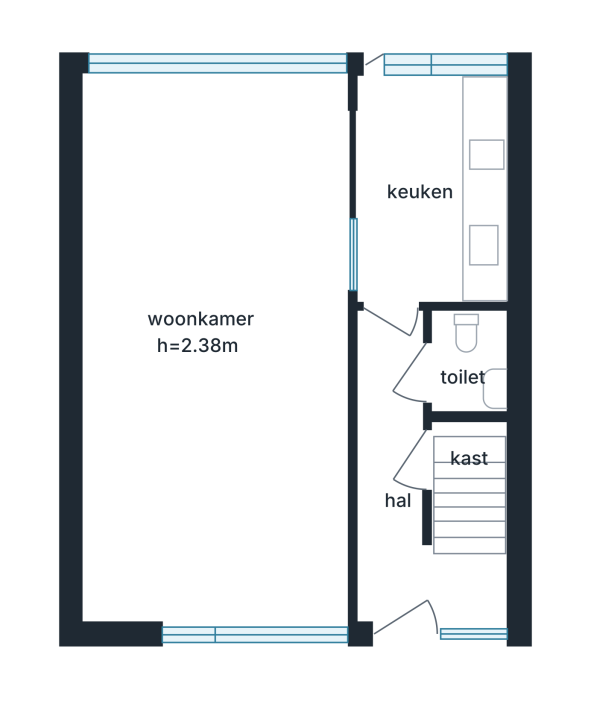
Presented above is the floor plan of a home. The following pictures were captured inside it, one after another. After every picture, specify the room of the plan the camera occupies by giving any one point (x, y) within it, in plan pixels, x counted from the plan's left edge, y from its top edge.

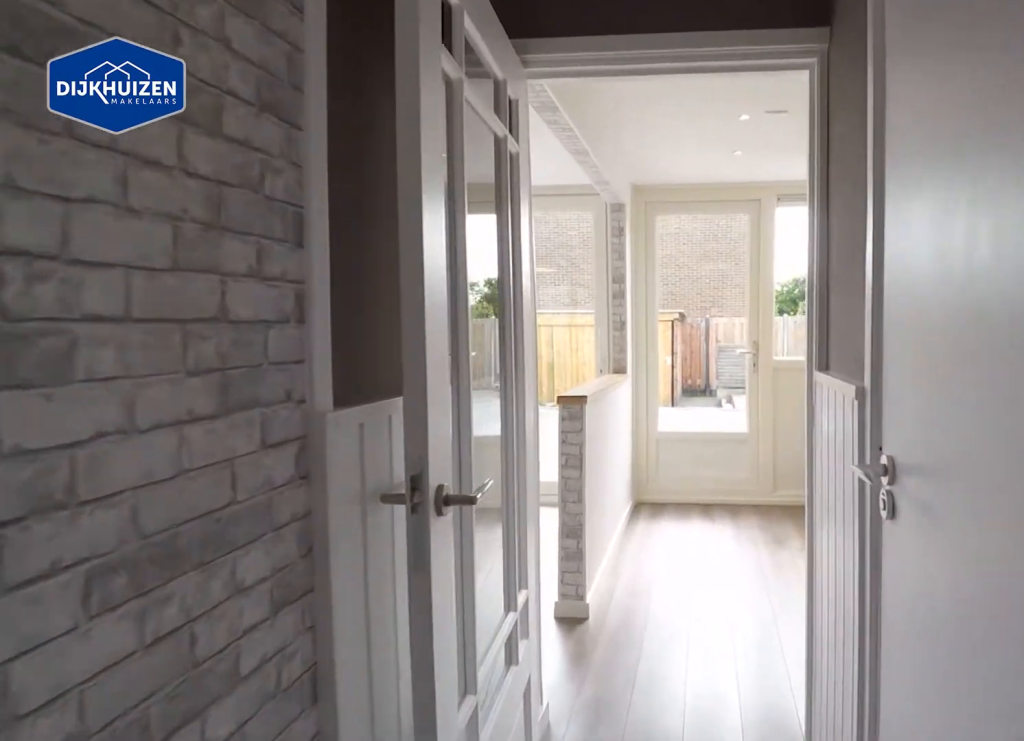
(406, 494)
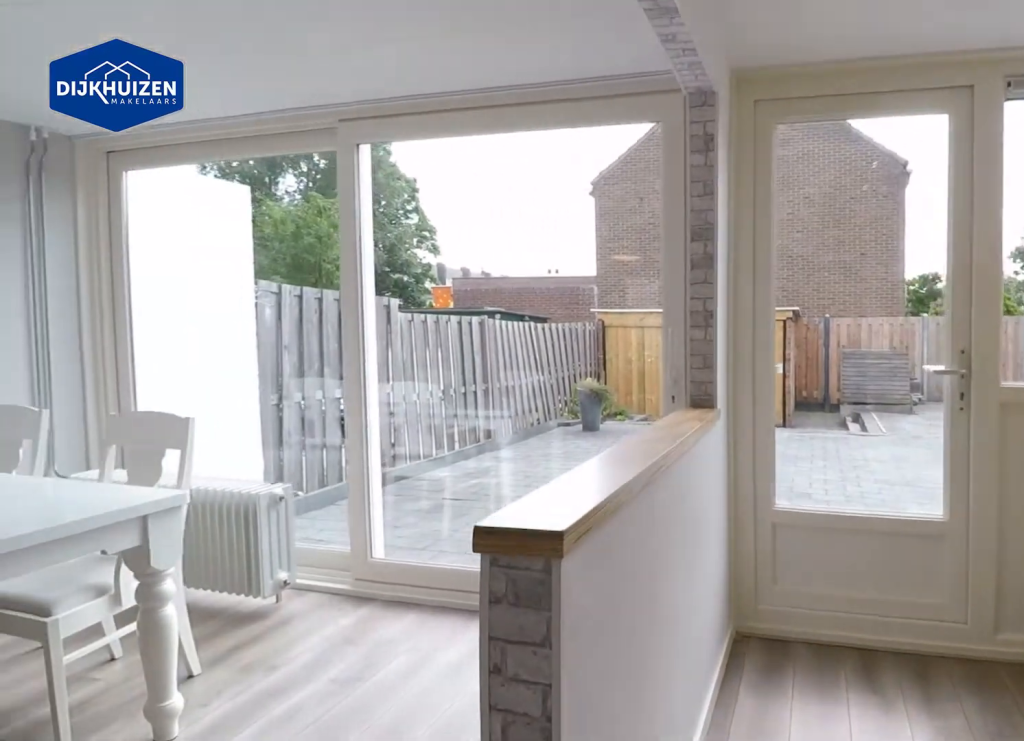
(483, 184)
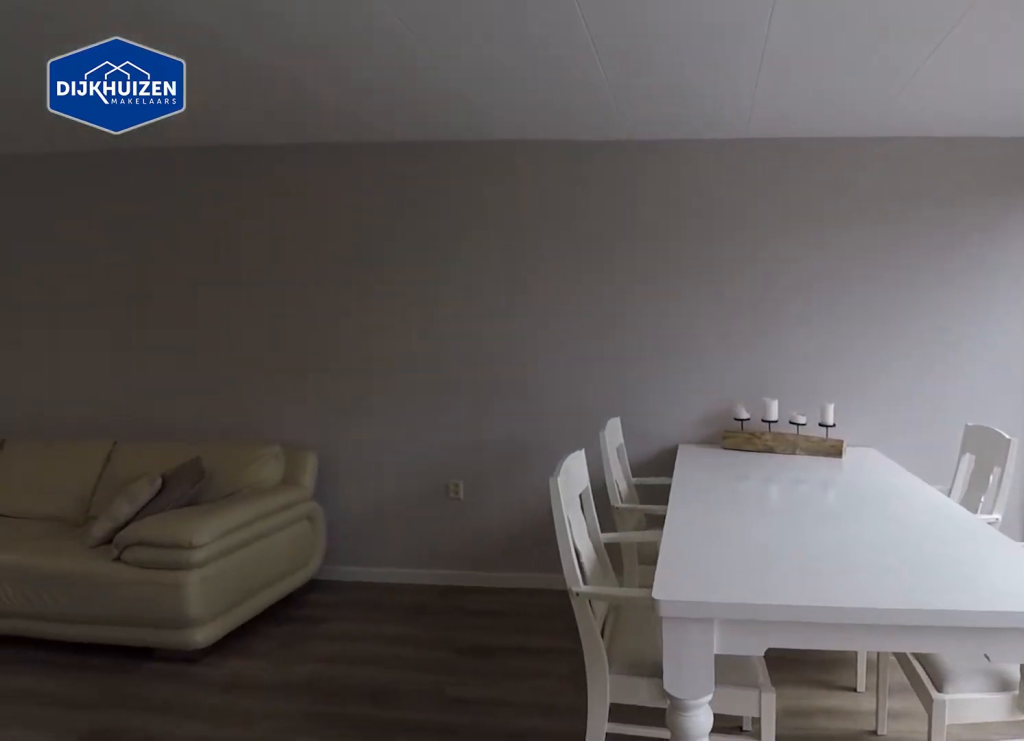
(157, 233)
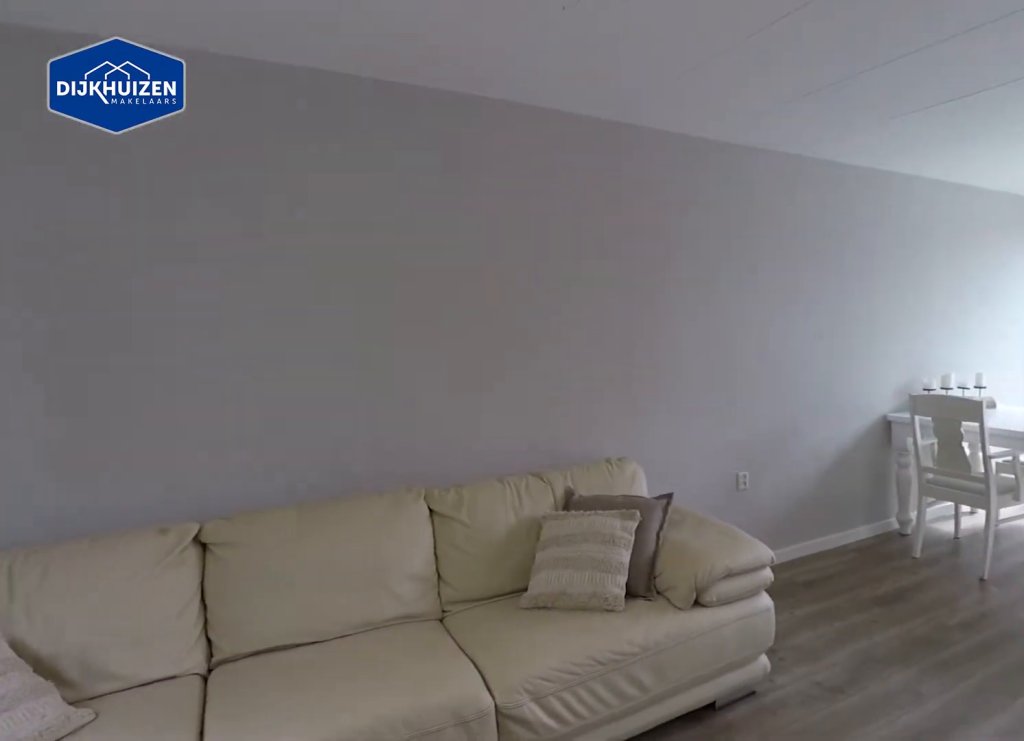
(157, 233)
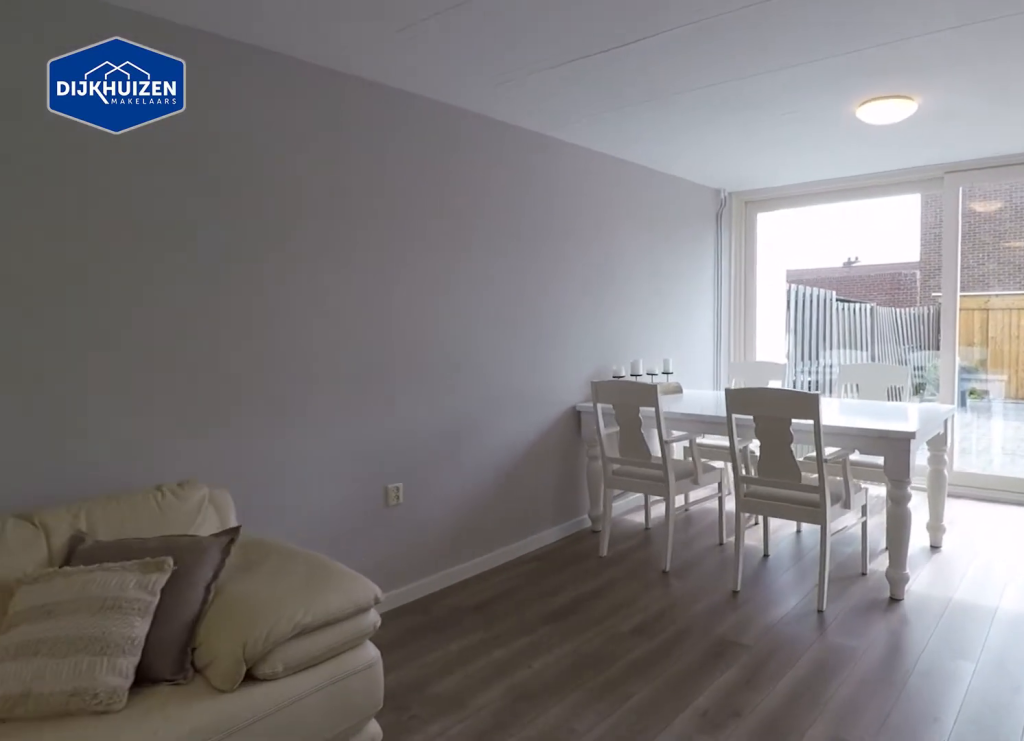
(177, 124)
